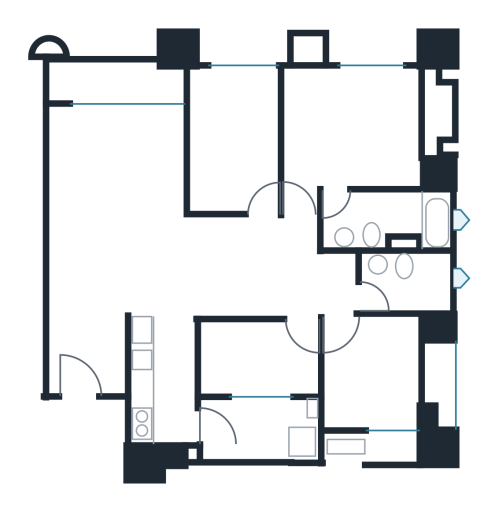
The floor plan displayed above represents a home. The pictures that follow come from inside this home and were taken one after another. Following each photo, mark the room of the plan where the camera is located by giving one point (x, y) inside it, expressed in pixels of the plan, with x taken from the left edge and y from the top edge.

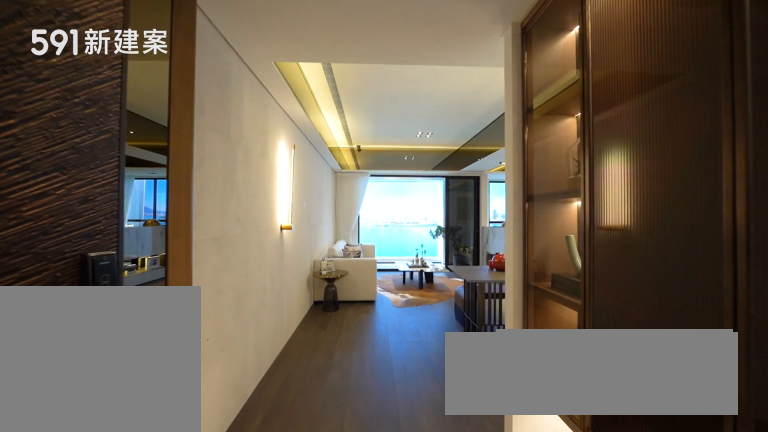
(88, 353)
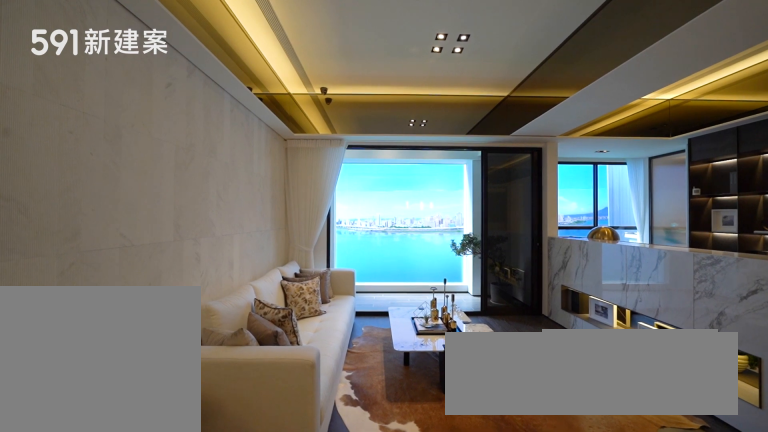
(115, 190)
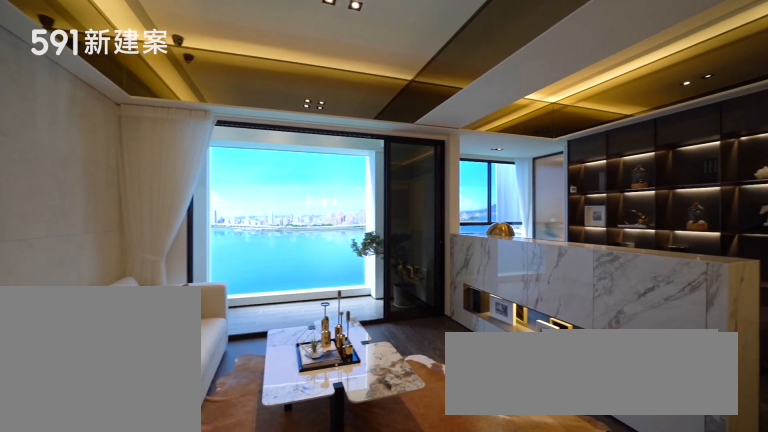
(115, 190)
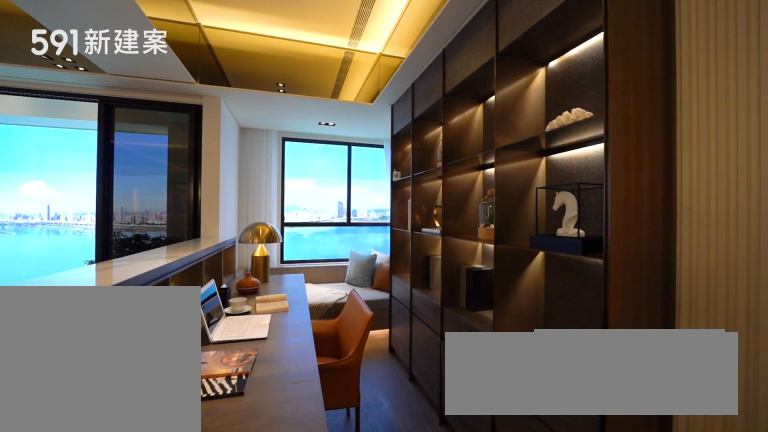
(234, 135)
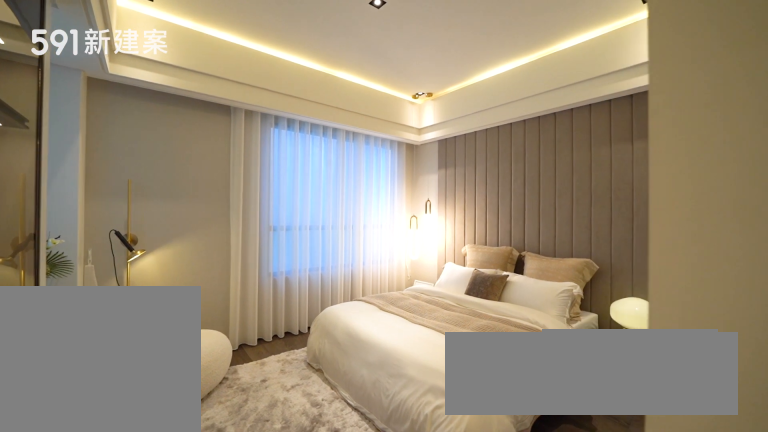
(353, 130)
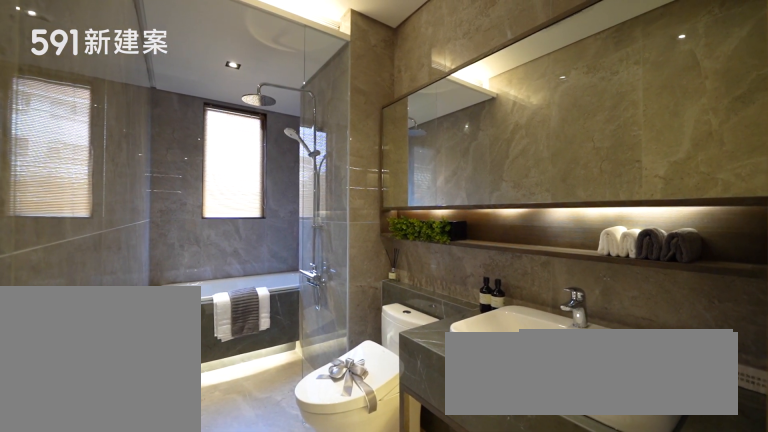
(395, 219)
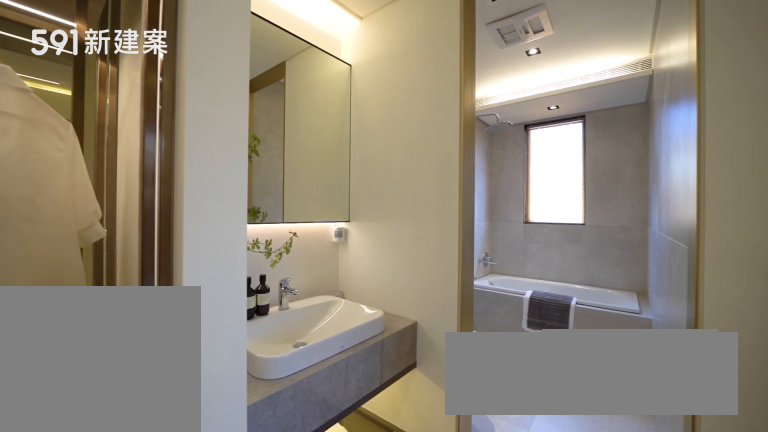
(411, 280)
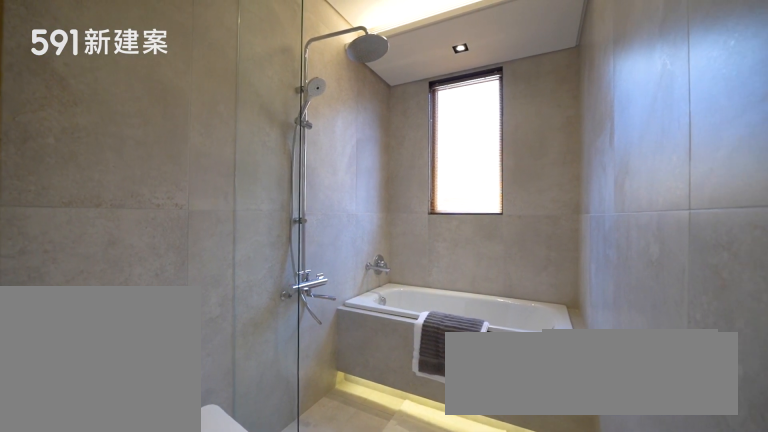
(411, 280)
